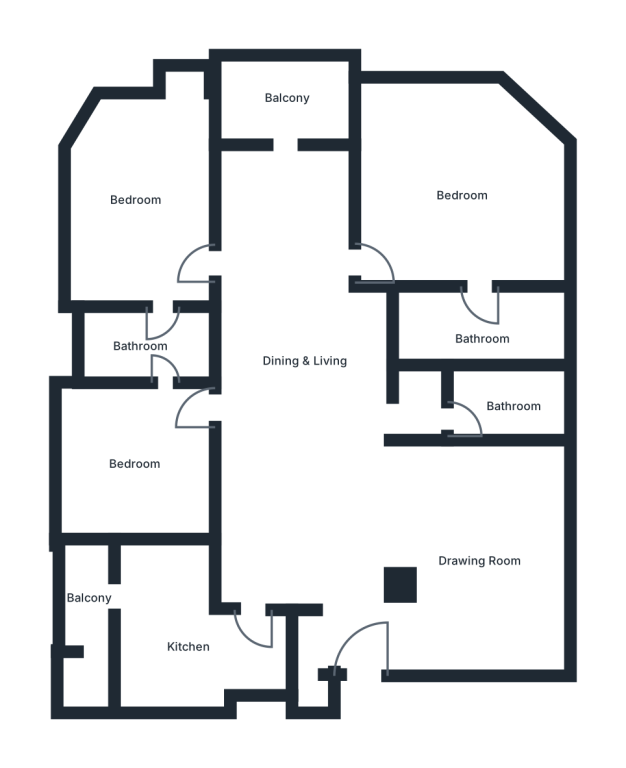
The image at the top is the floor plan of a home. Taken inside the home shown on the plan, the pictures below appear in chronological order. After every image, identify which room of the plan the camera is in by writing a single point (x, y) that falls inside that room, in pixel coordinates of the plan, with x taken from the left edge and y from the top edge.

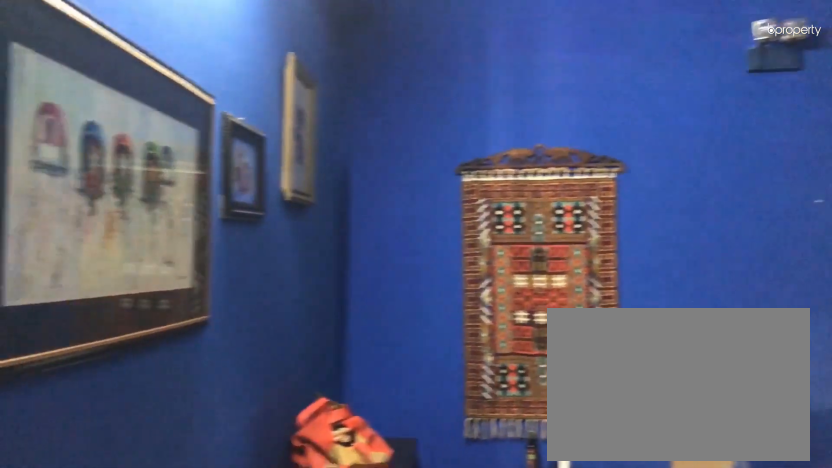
(141, 468)
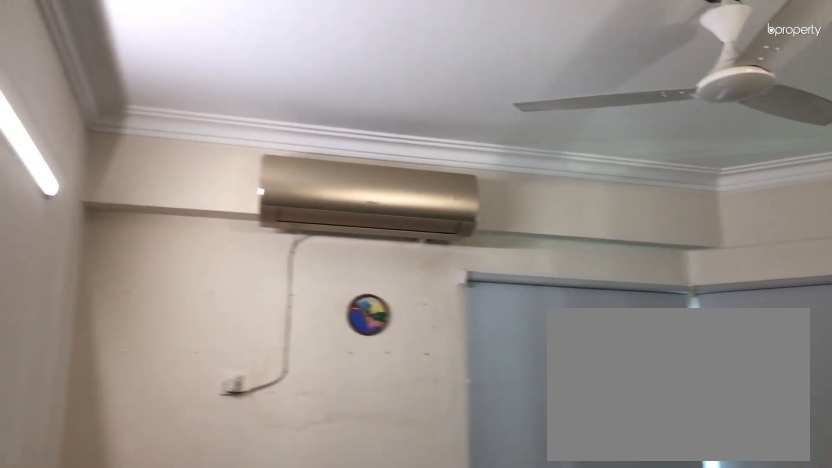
(136, 201)
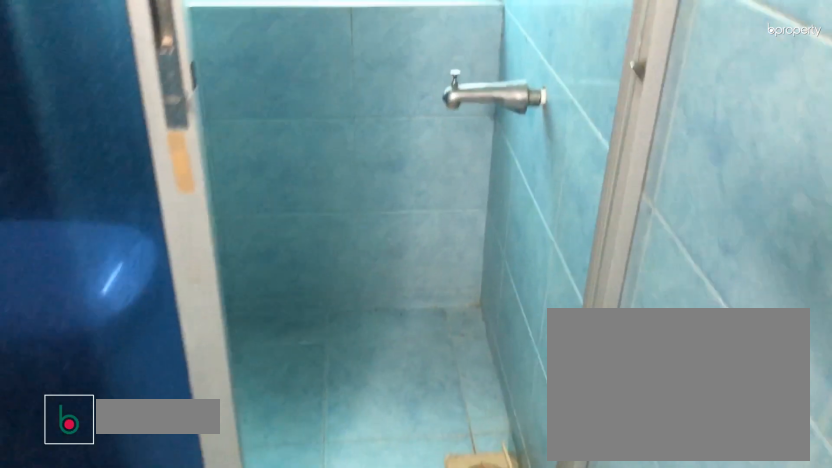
(141, 339)
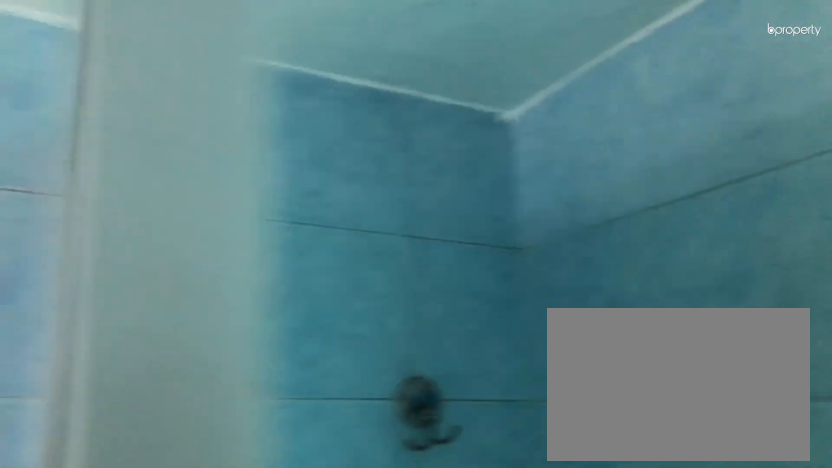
(141, 339)
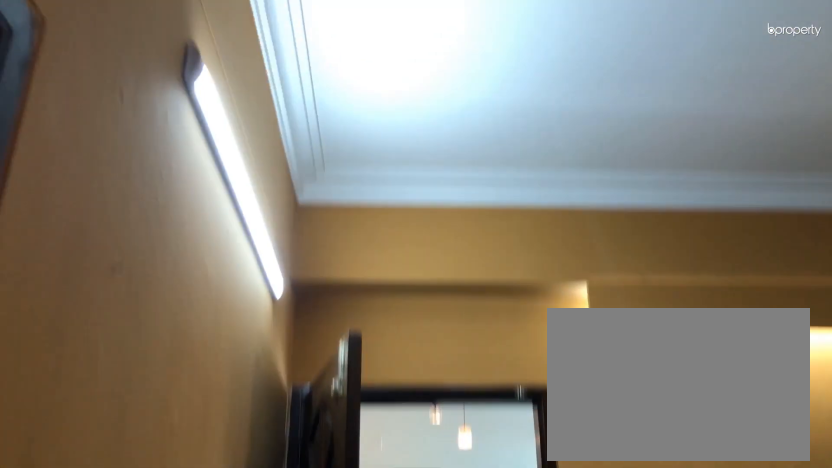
(461, 188)
